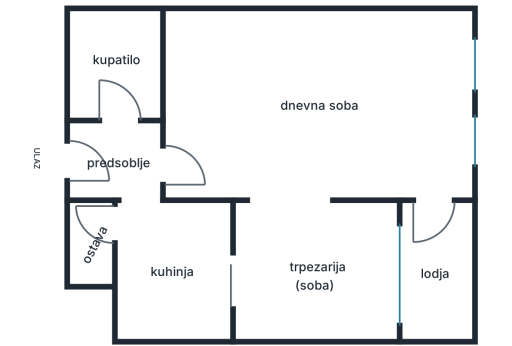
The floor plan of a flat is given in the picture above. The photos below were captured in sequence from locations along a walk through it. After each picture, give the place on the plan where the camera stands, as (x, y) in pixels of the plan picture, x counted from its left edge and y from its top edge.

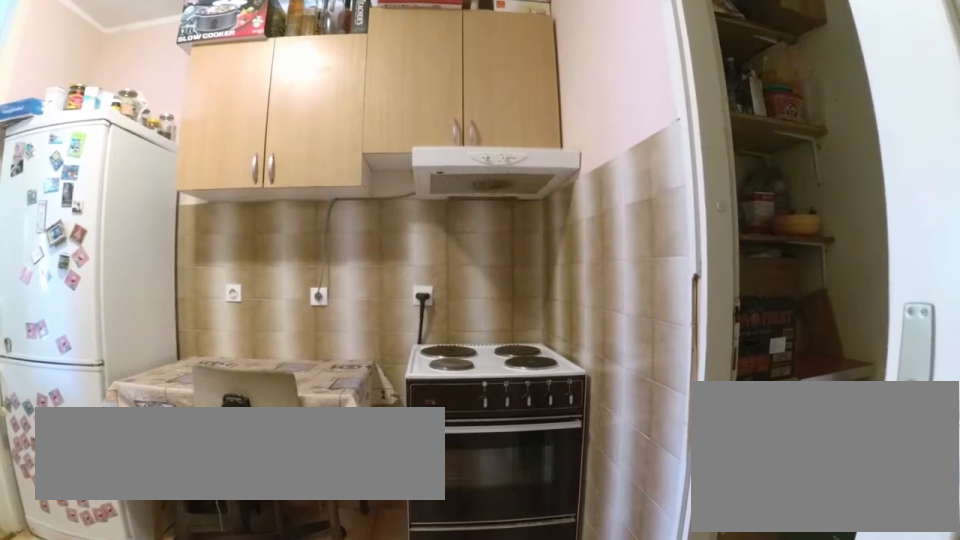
(137, 228)
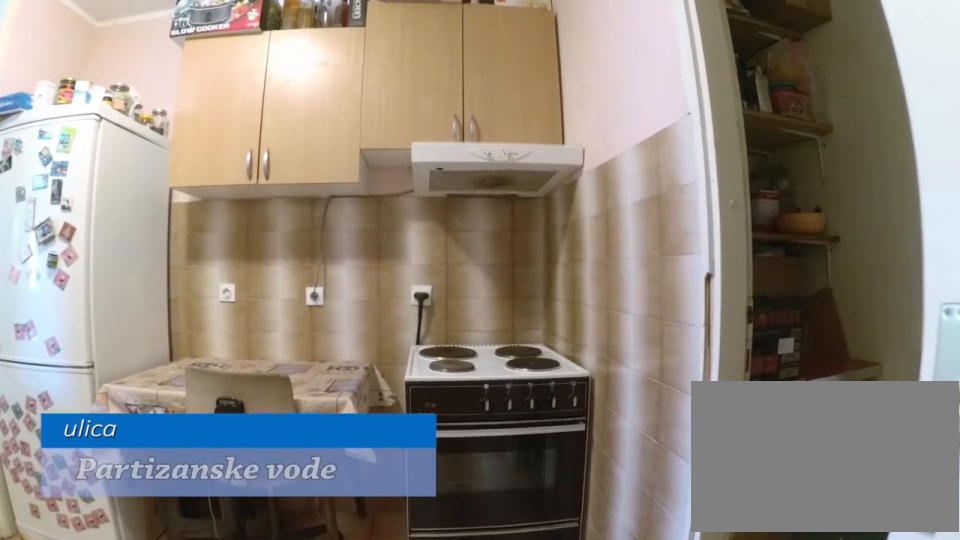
(137, 235)
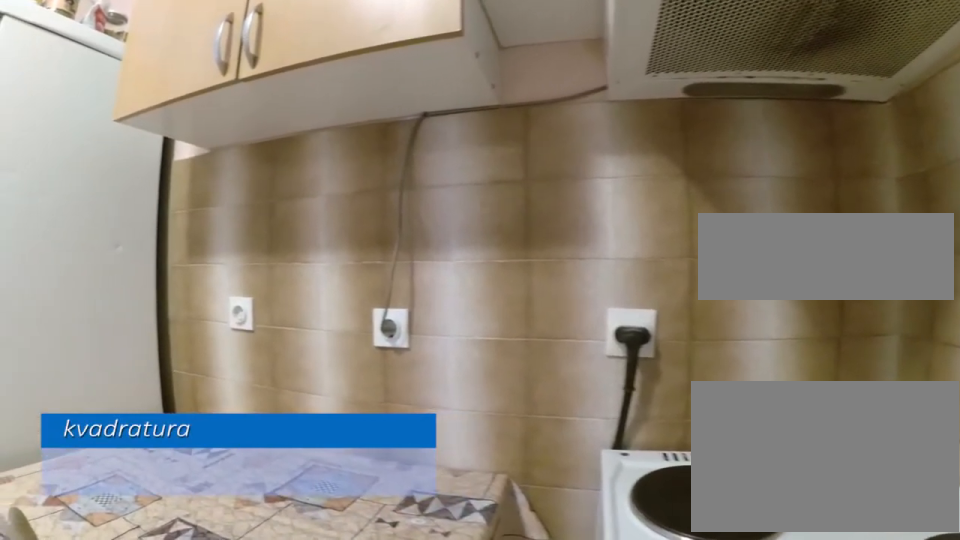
(130, 296)
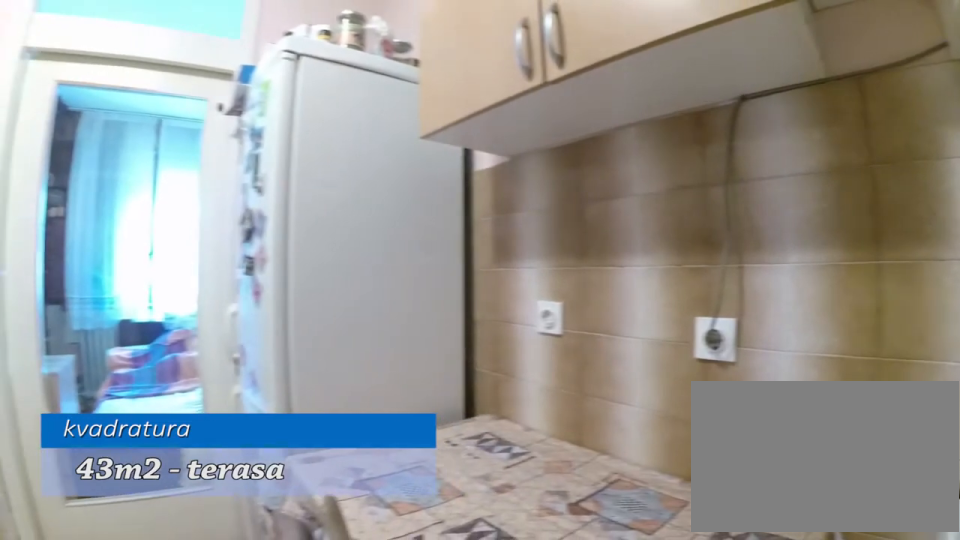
(125, 302)
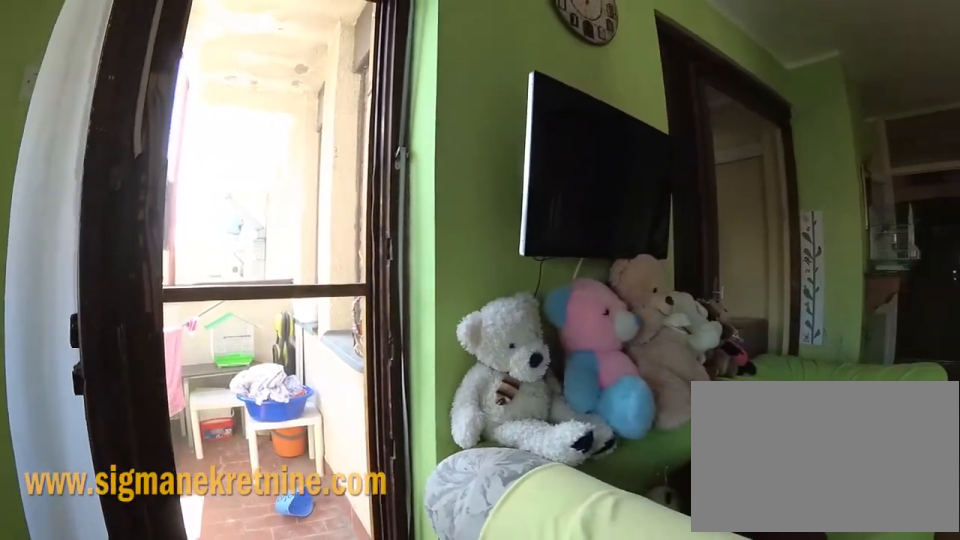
(444, 162)
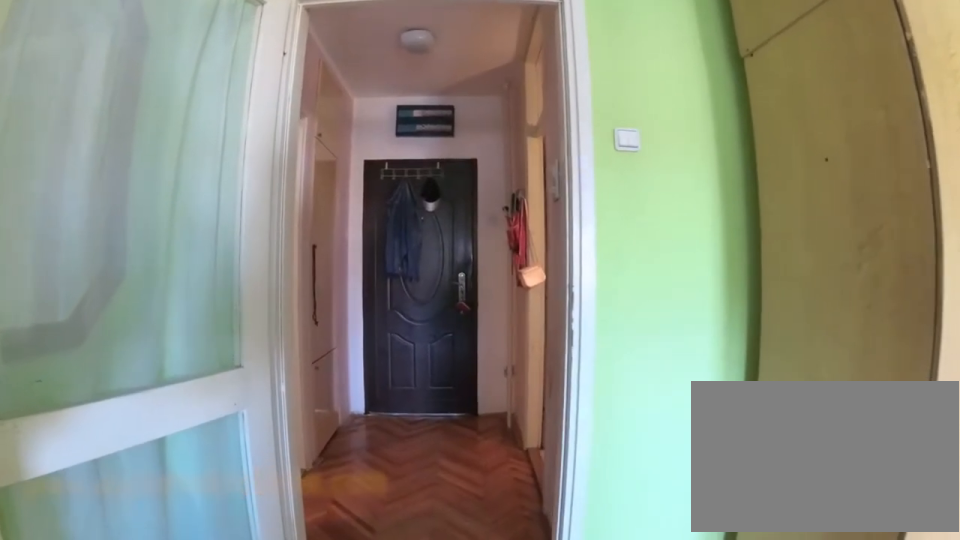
(289, 163)
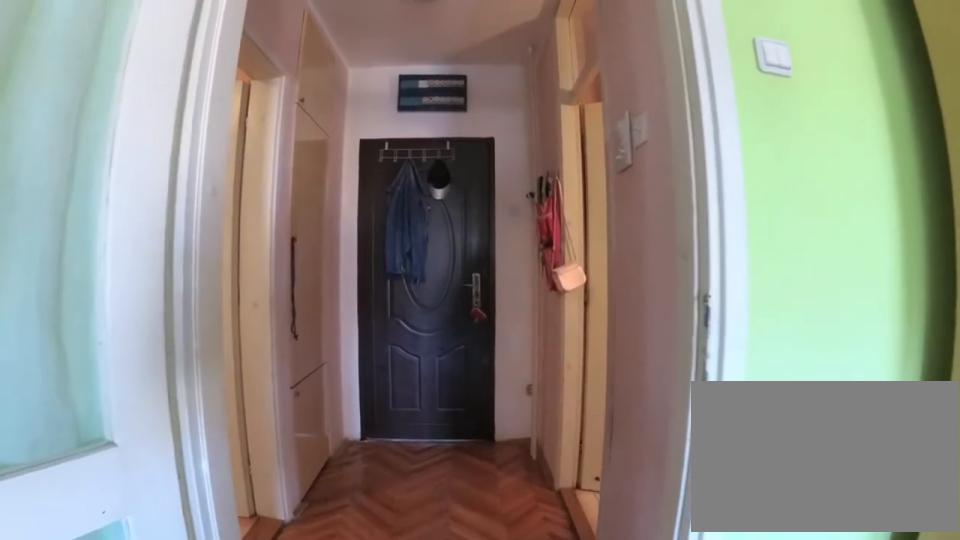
(235, 165)
